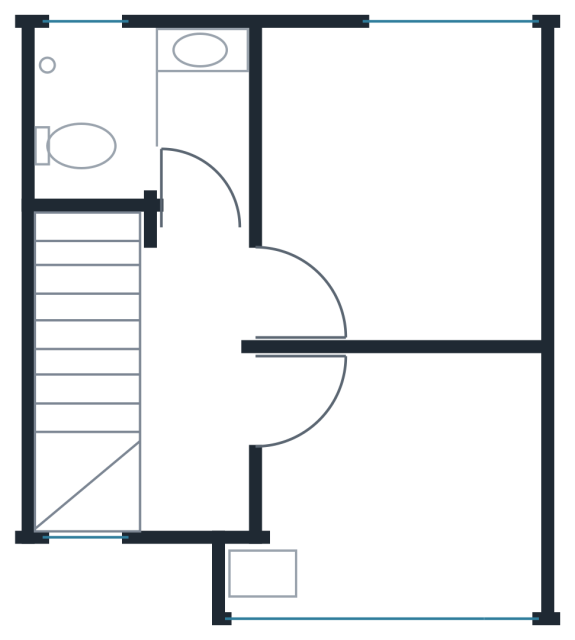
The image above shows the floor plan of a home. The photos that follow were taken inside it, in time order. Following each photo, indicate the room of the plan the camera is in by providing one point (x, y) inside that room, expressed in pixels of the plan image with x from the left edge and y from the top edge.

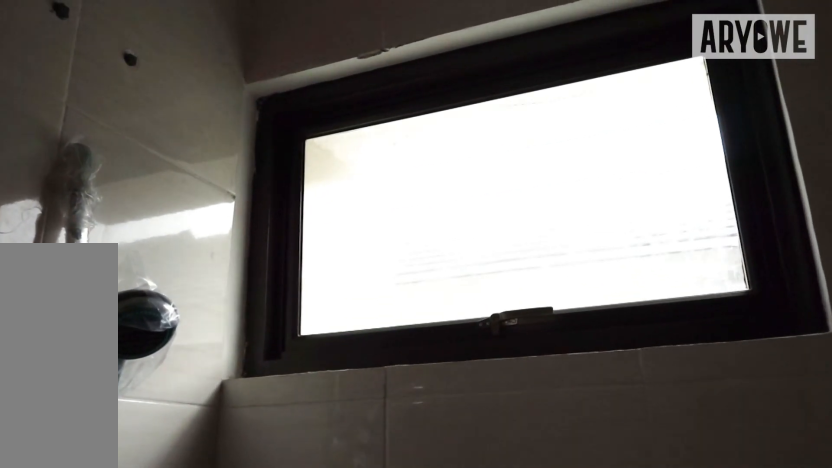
(148, 120)
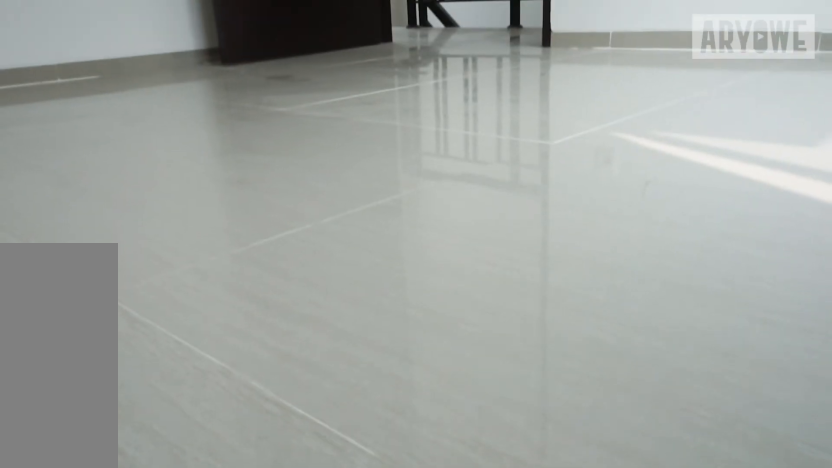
(398, 183)
